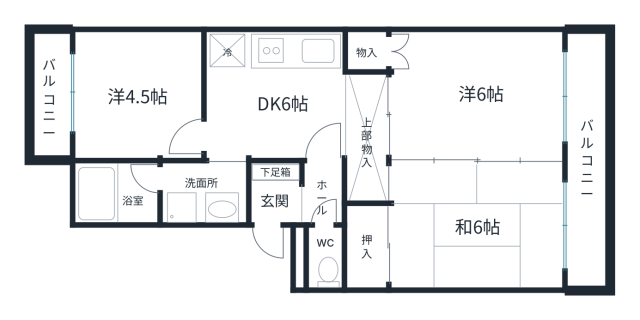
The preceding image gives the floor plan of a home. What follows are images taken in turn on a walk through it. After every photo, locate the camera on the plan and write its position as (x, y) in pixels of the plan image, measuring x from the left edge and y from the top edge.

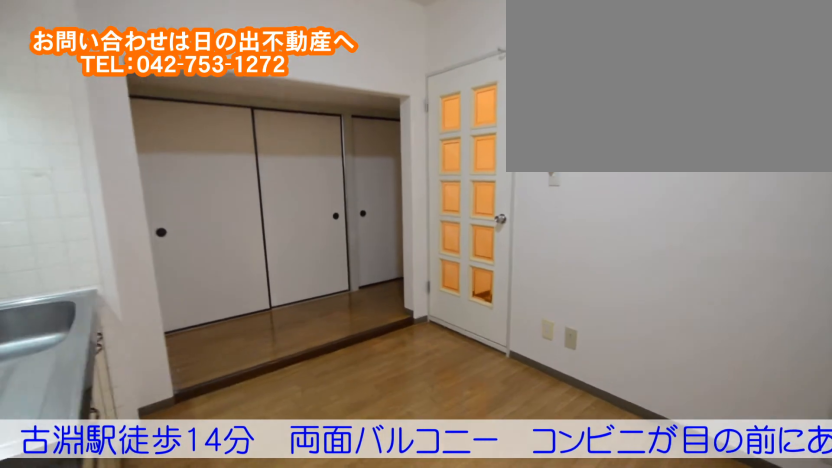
(293, 138)
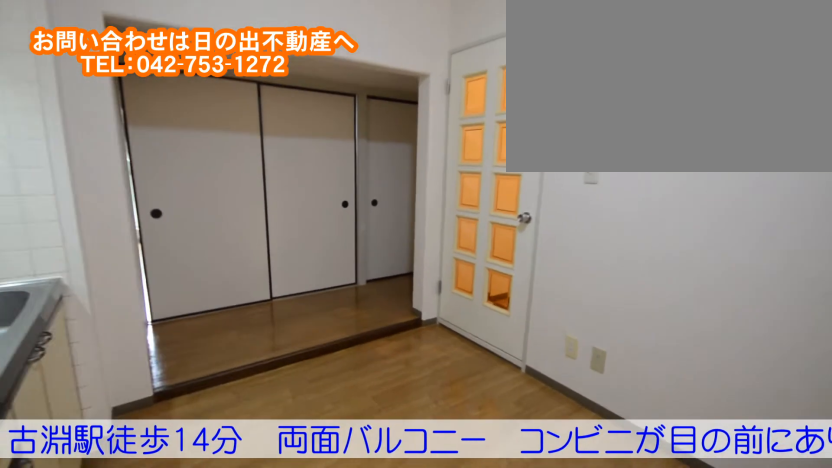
(293, 142)
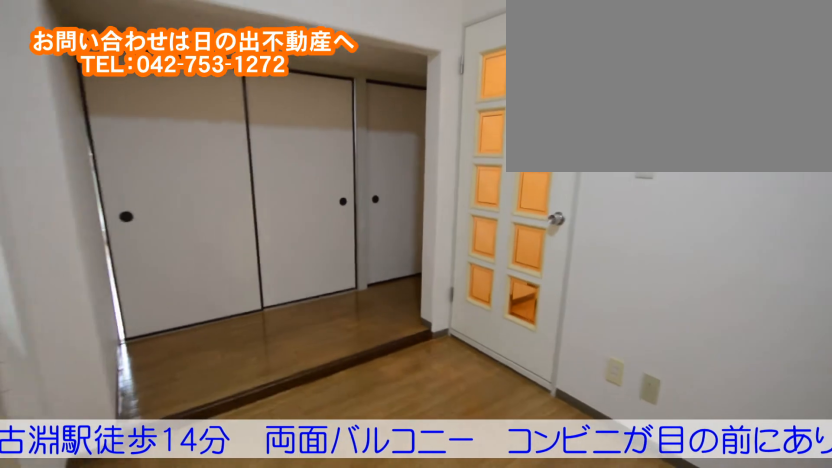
(293, 142)
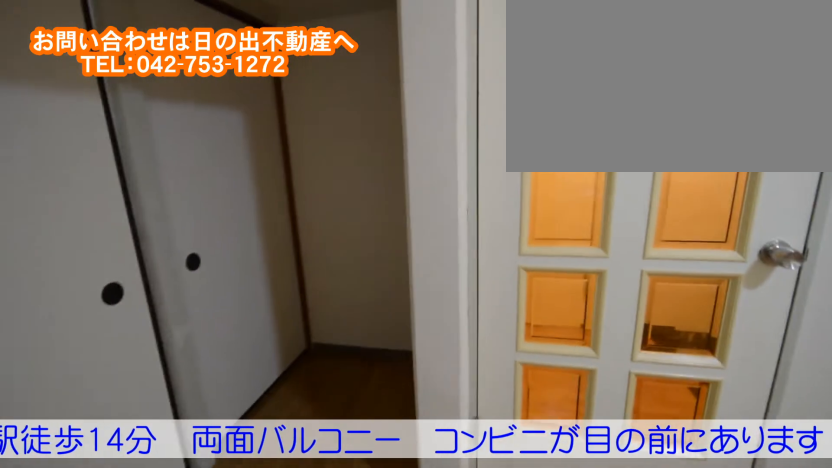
(293, 142)
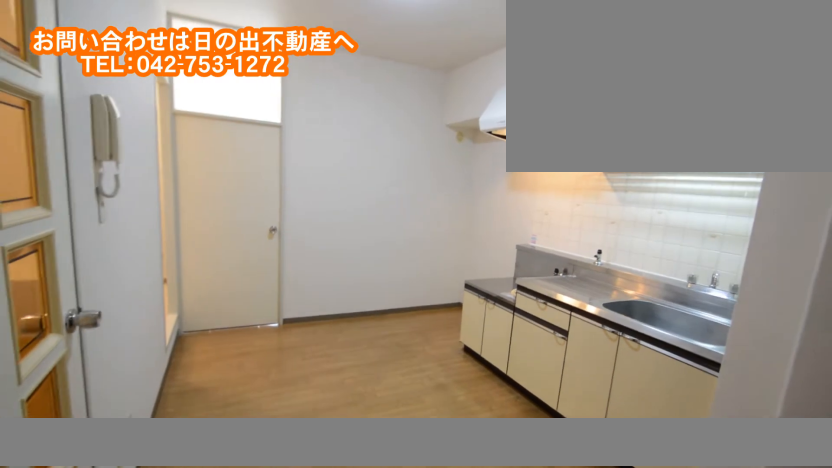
(293, 140)
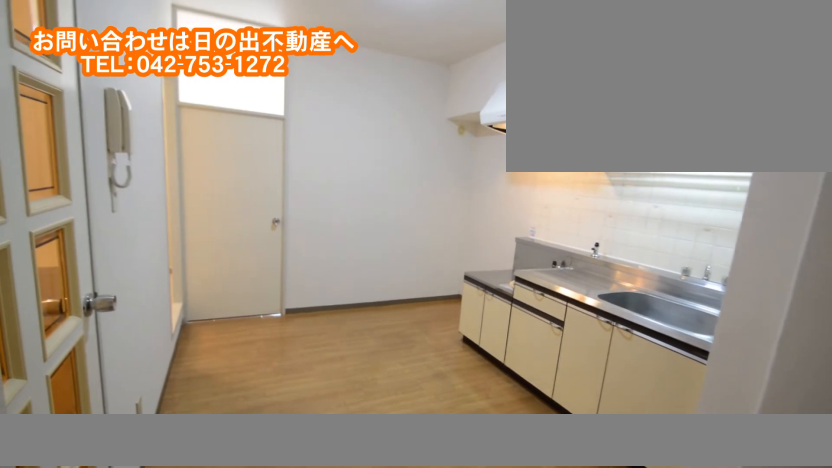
(295, 142)
